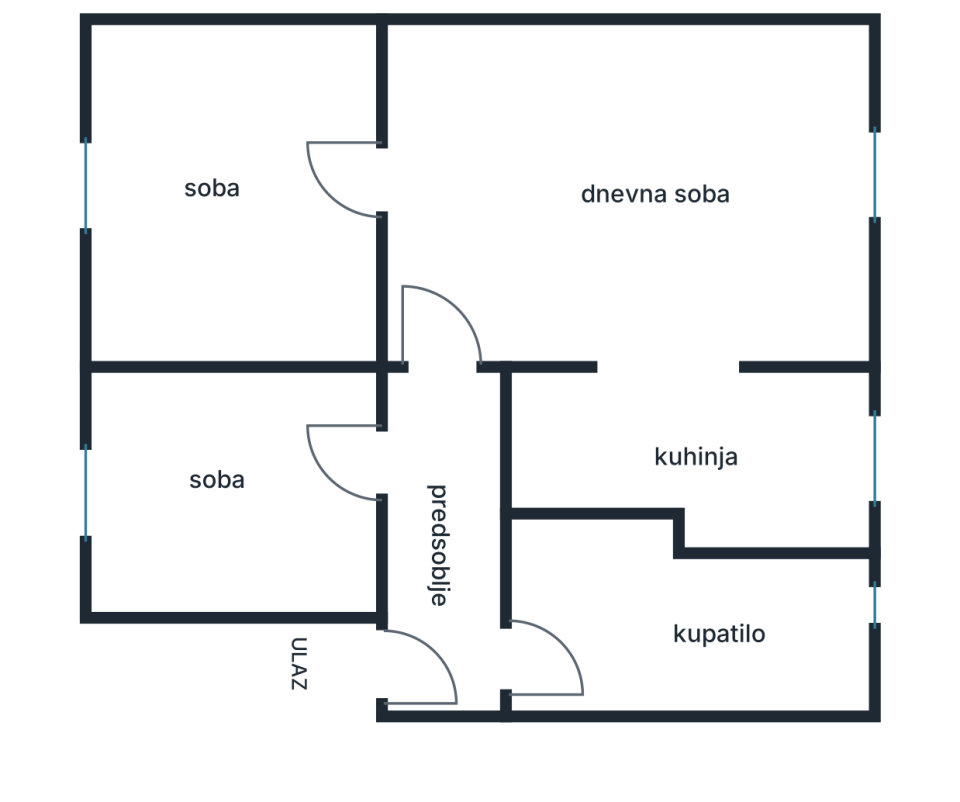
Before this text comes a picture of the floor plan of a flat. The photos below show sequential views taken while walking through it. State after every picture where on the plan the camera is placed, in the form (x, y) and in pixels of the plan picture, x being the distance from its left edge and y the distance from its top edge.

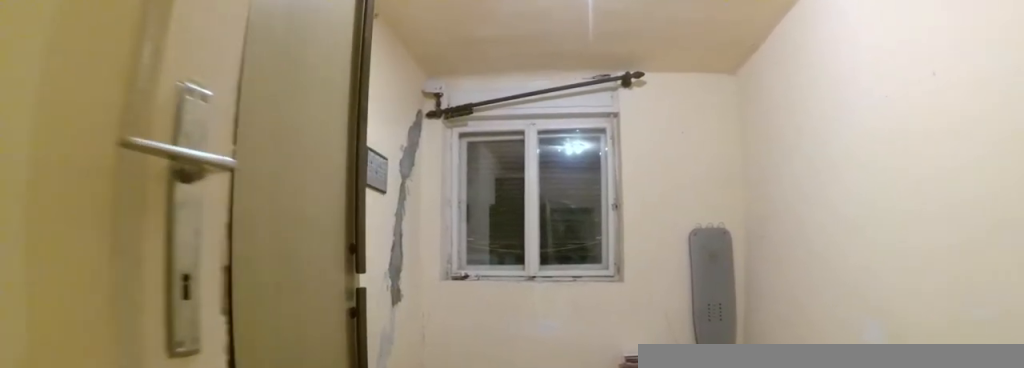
(376, 203)
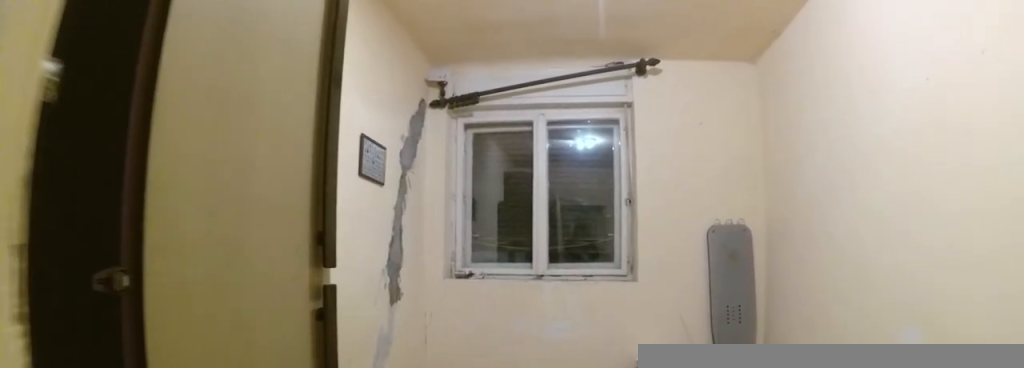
(360, 204)
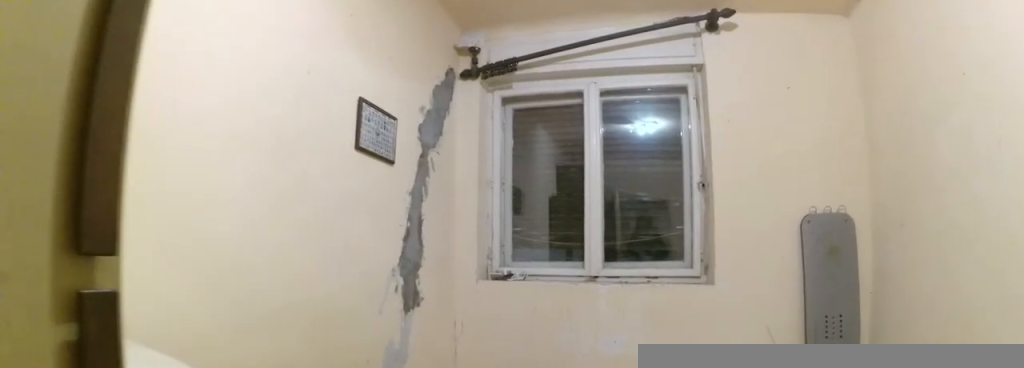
(317, 203)
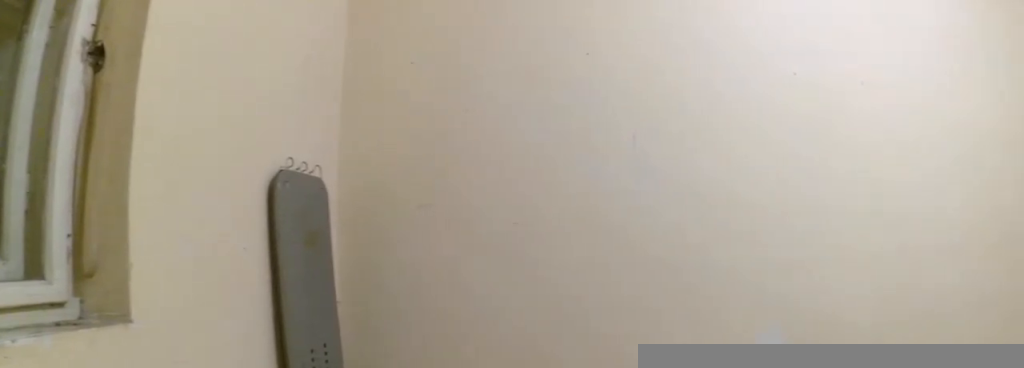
(126, 228)
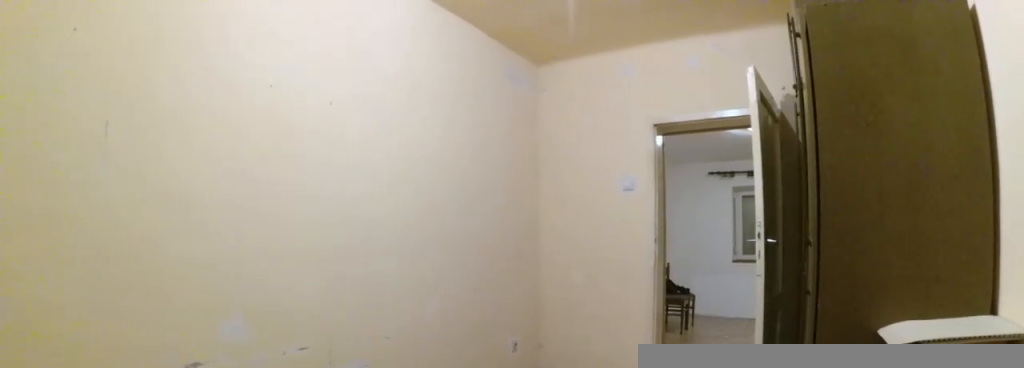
(91, 203)
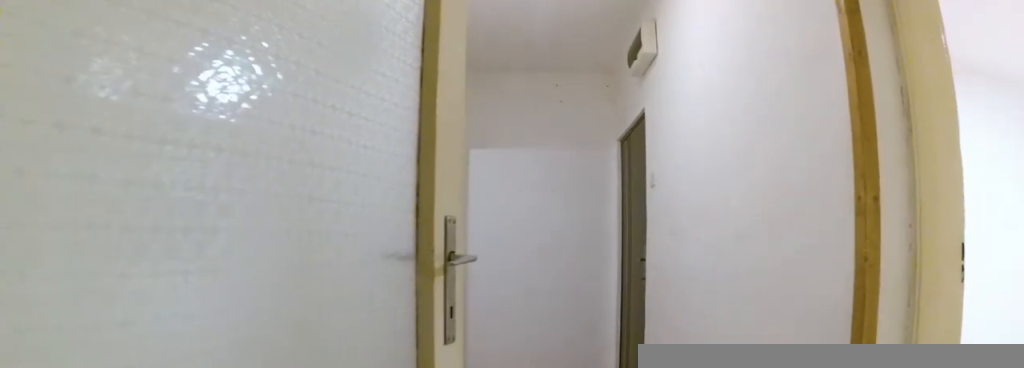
(432, 350)
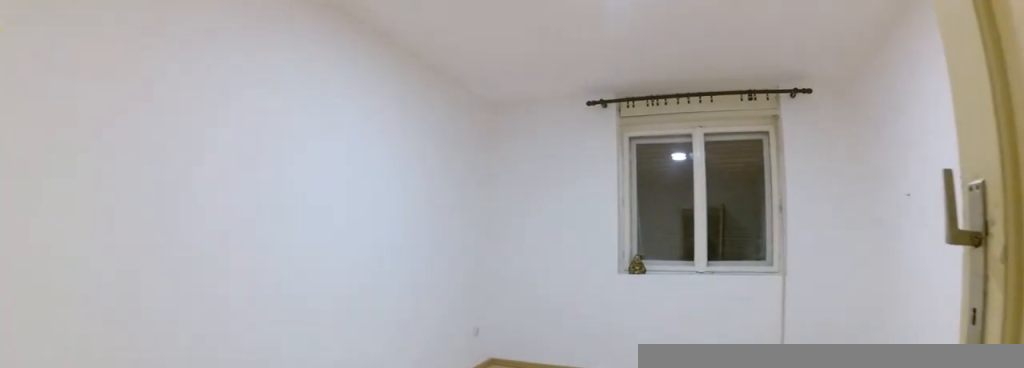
(404, 438)
